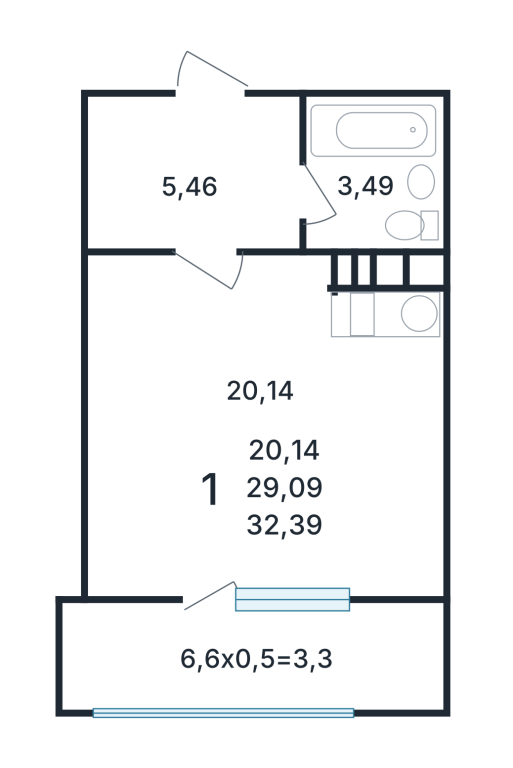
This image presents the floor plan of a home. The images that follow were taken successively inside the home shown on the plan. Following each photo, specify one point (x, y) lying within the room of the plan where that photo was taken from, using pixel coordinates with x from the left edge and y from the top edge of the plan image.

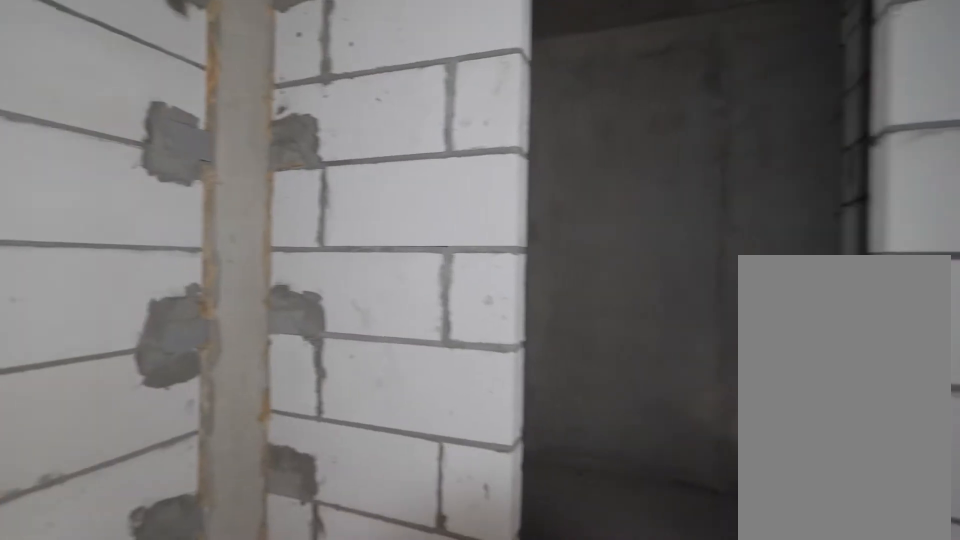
(189, 172)
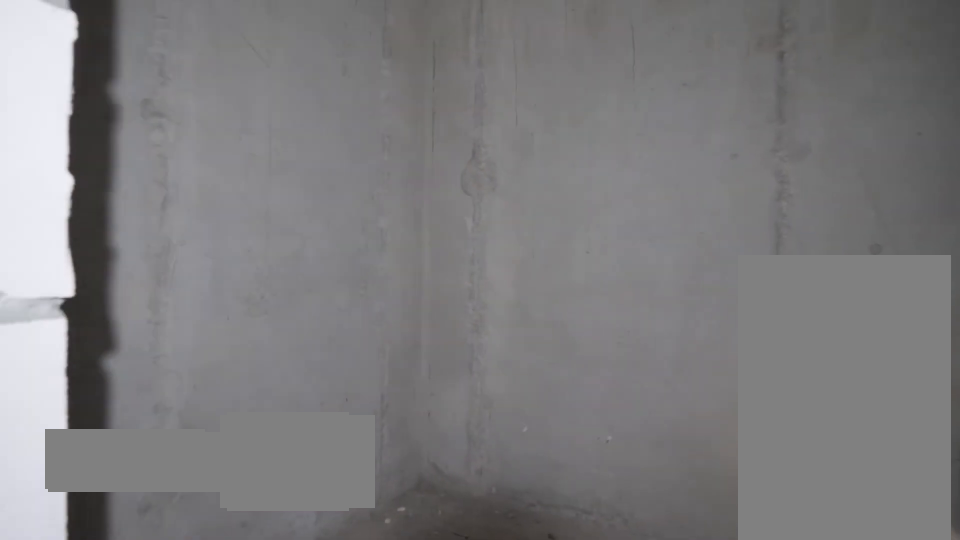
(371, 175)
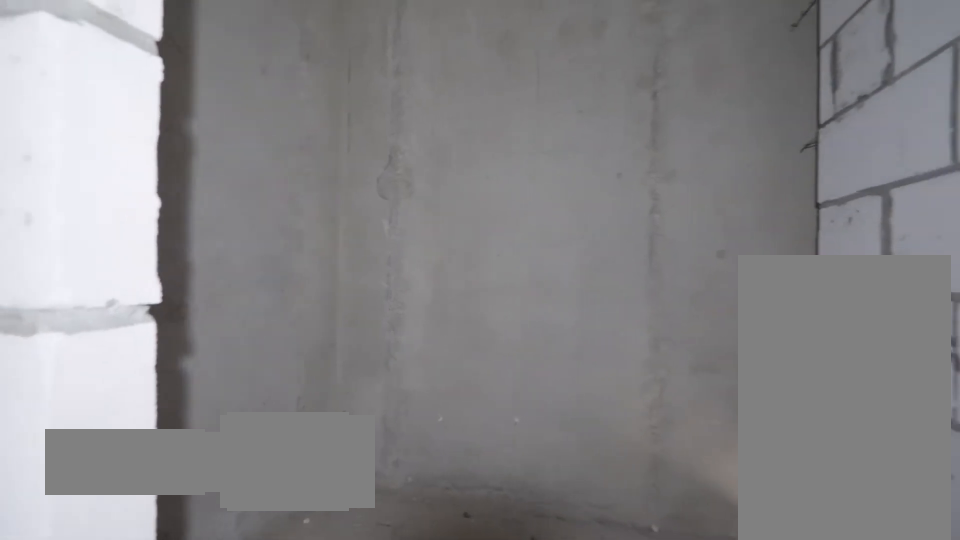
(371, 175)
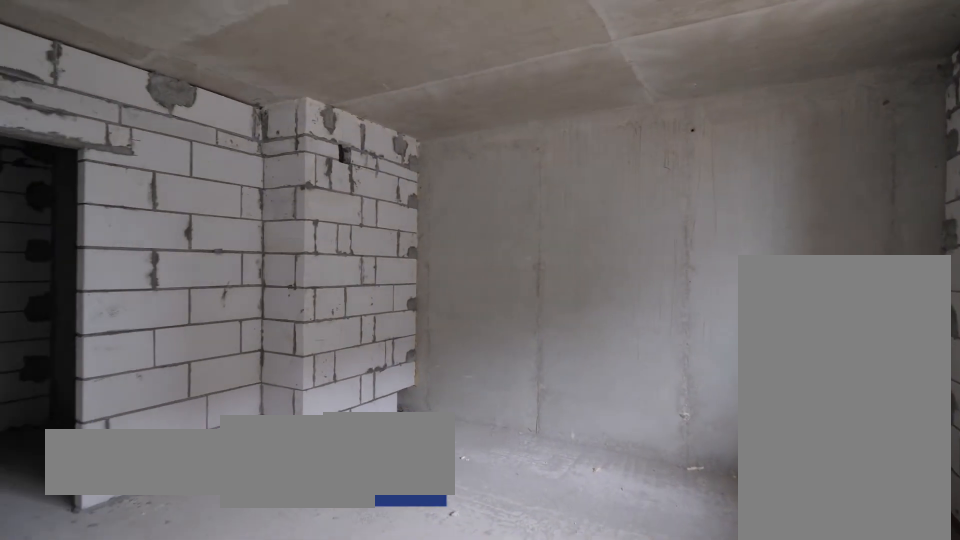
(261, 420)
